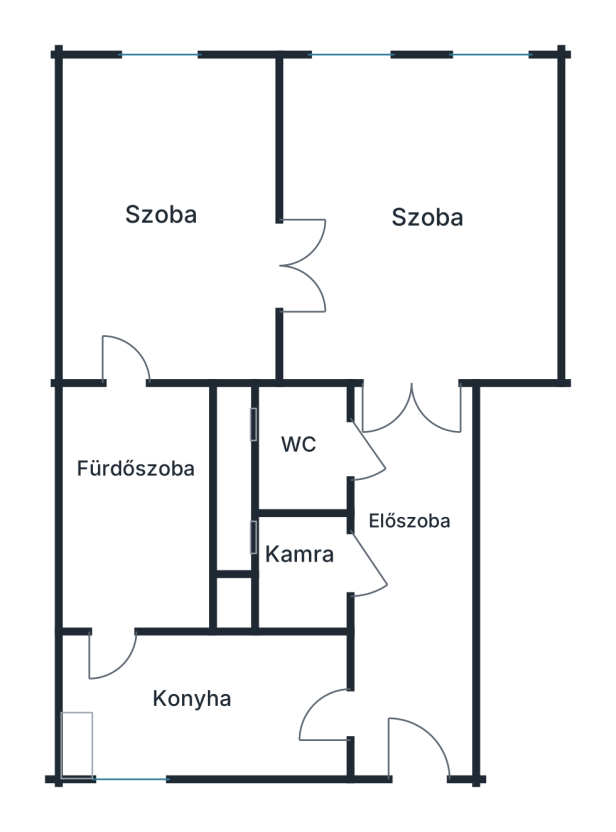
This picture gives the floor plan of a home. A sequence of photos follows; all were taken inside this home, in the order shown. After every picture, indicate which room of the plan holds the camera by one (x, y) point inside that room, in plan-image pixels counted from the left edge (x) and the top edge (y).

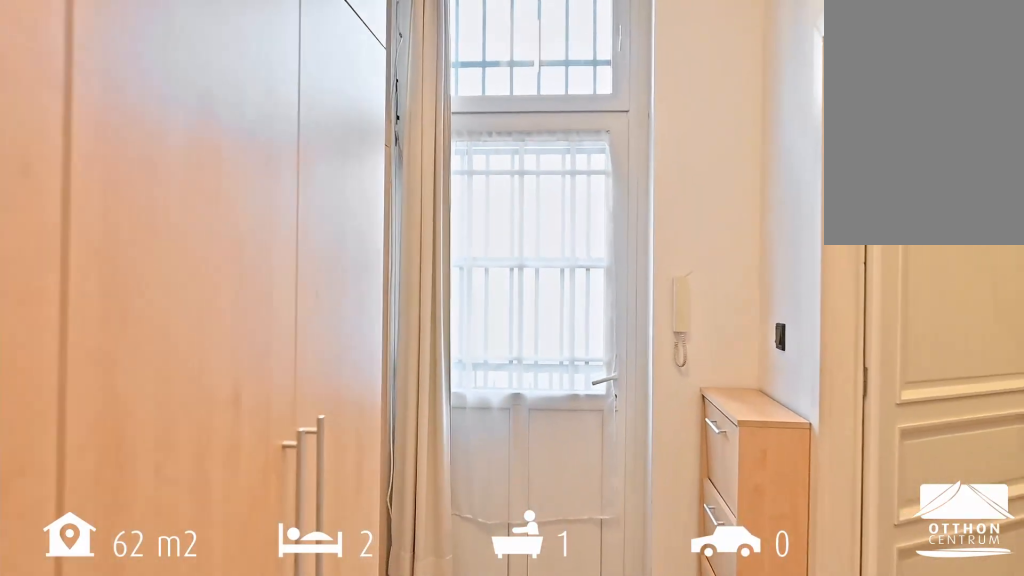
(412, 582)
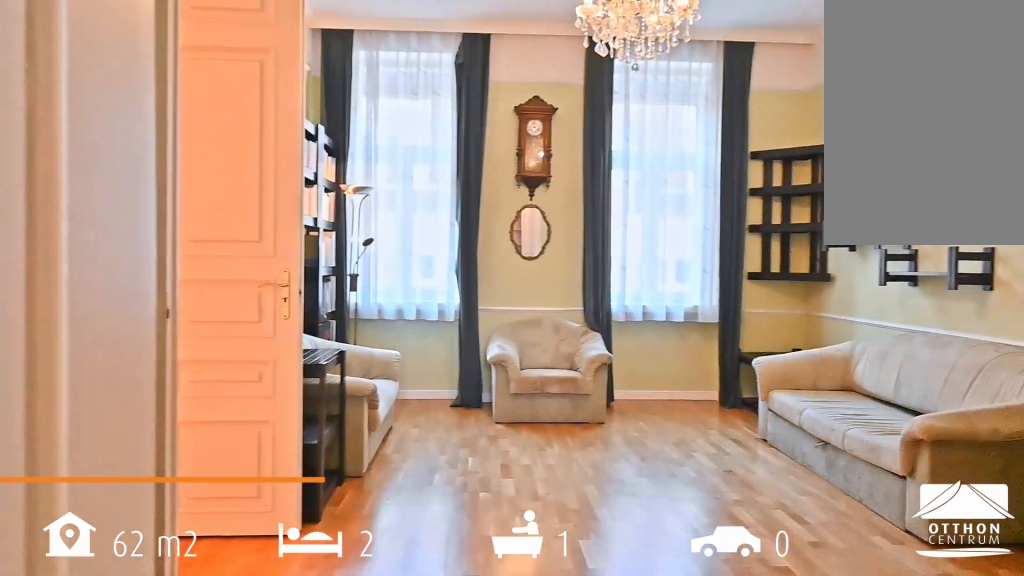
(417, 221)
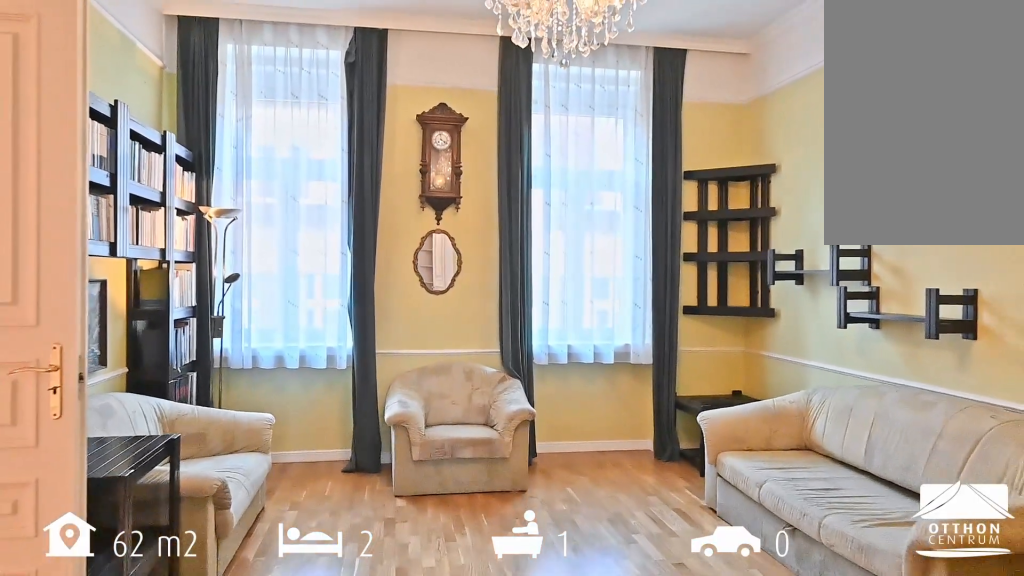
(417, 222)
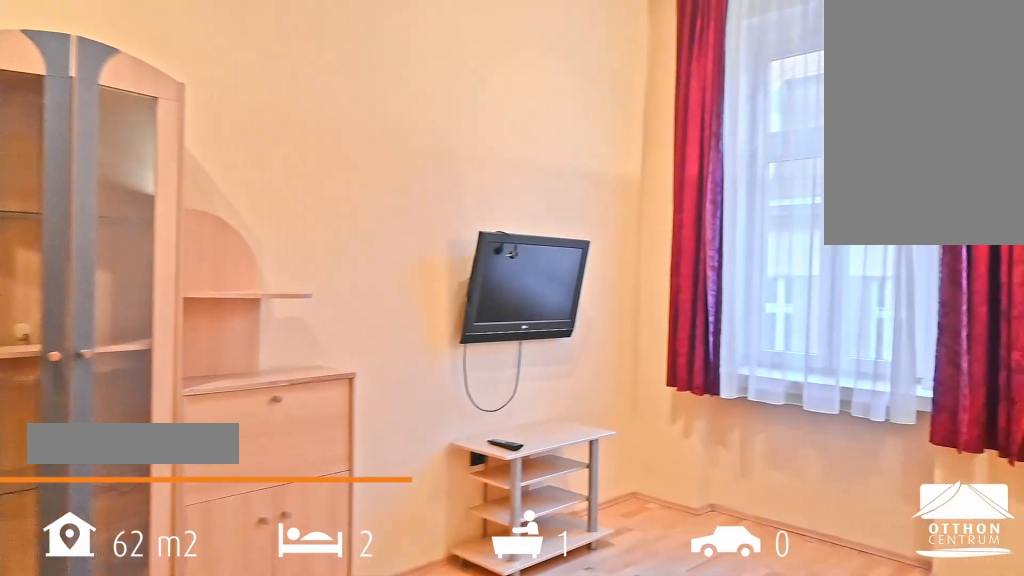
(171, 221)
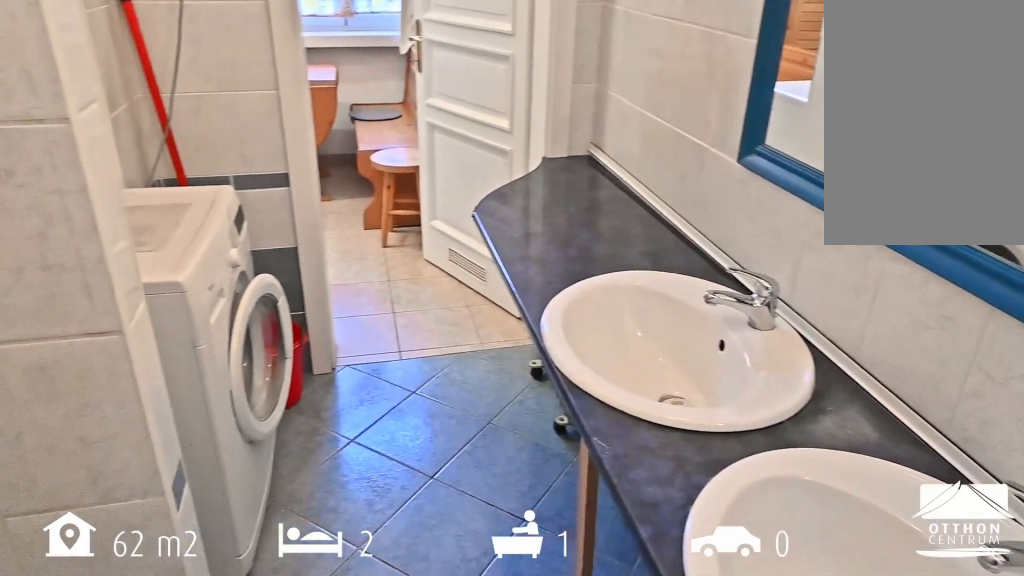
(138, 512)
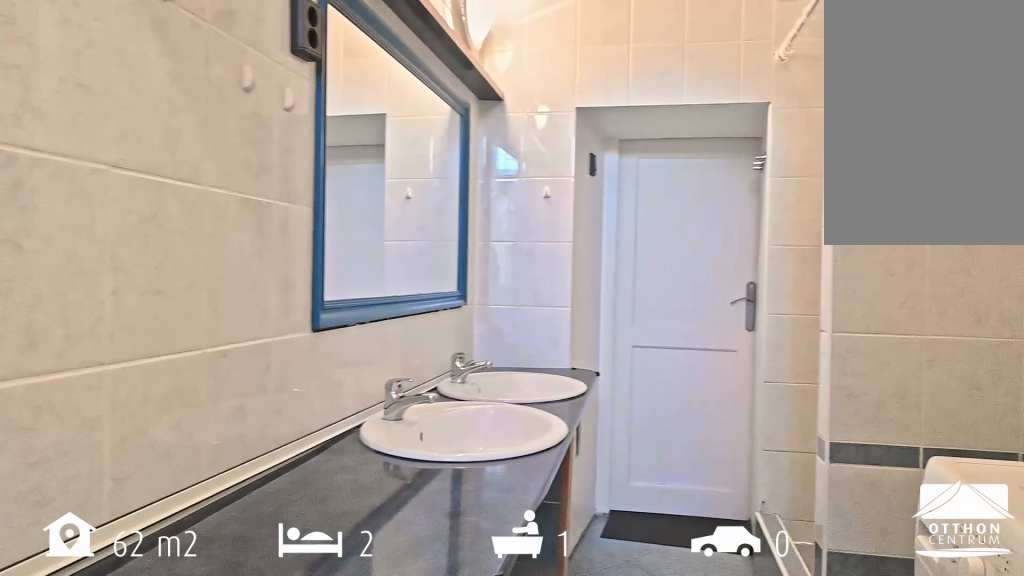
(138, 512)
